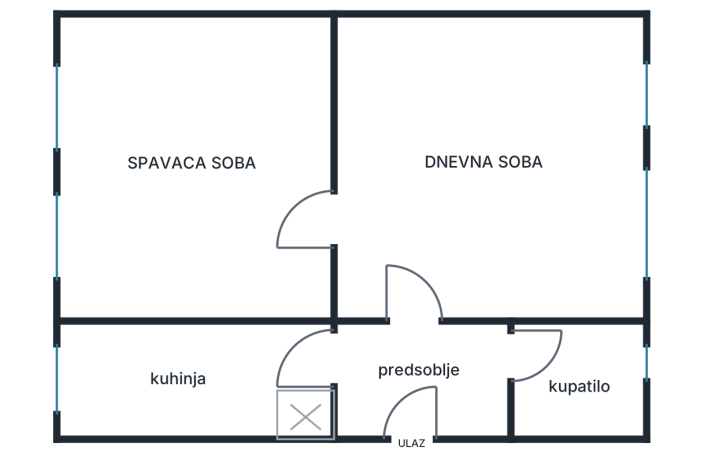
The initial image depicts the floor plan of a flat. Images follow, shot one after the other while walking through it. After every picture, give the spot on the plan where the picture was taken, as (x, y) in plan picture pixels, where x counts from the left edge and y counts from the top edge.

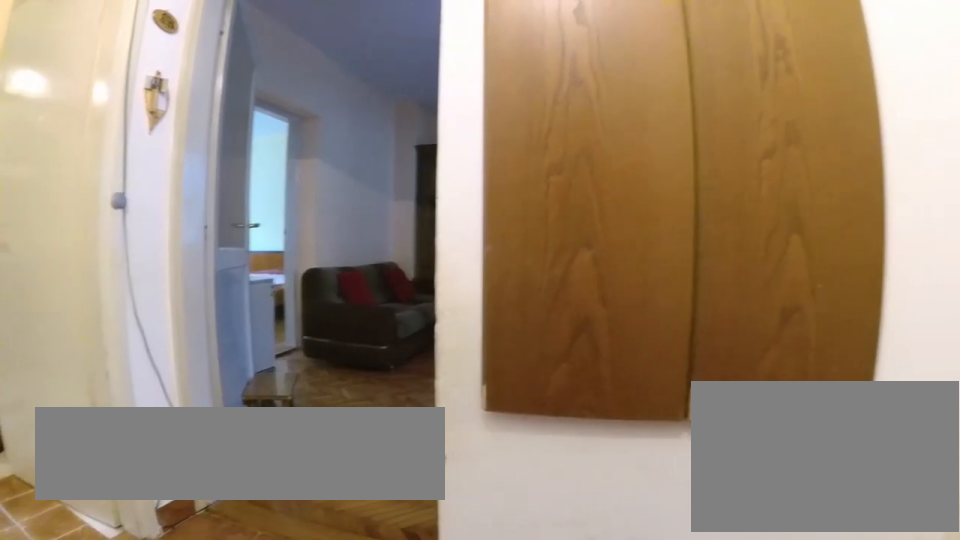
(424, 393)
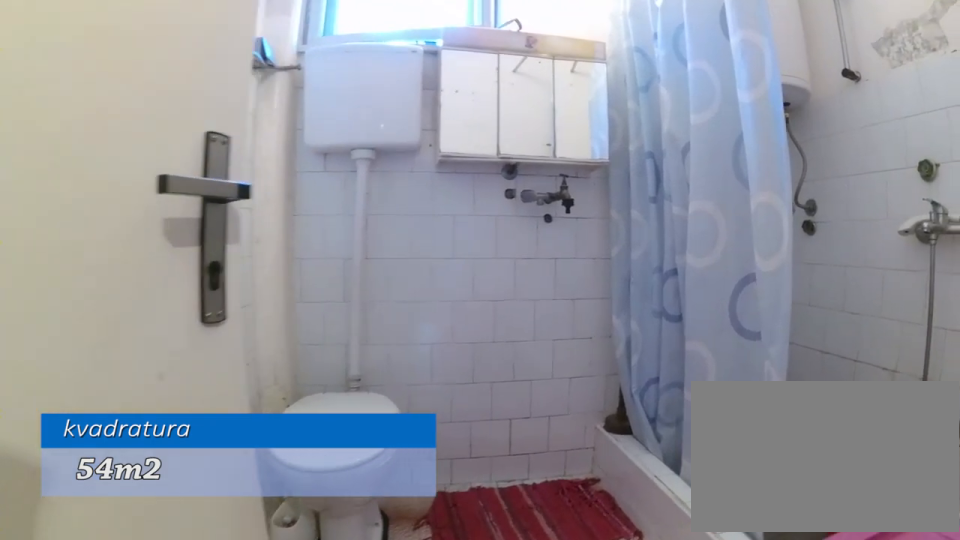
(503, 365)
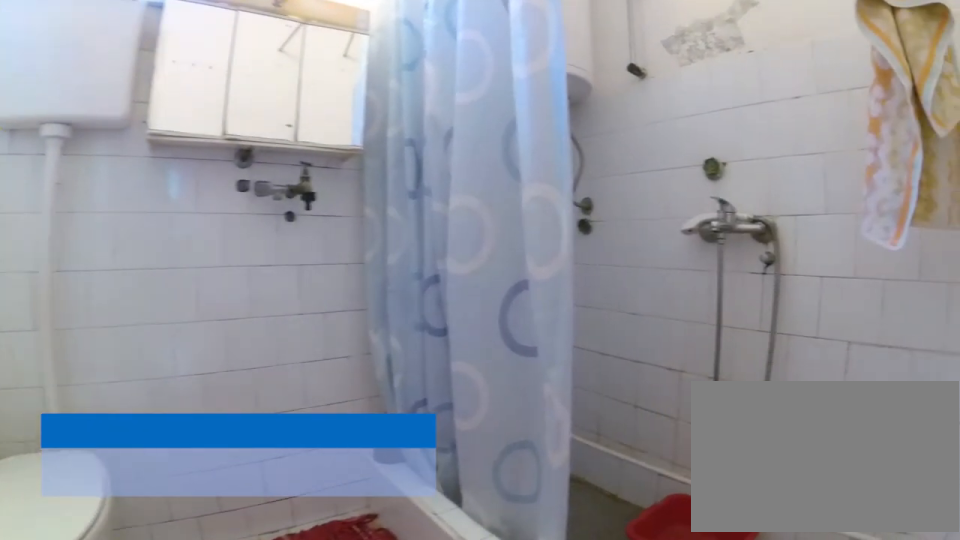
(512, 372)
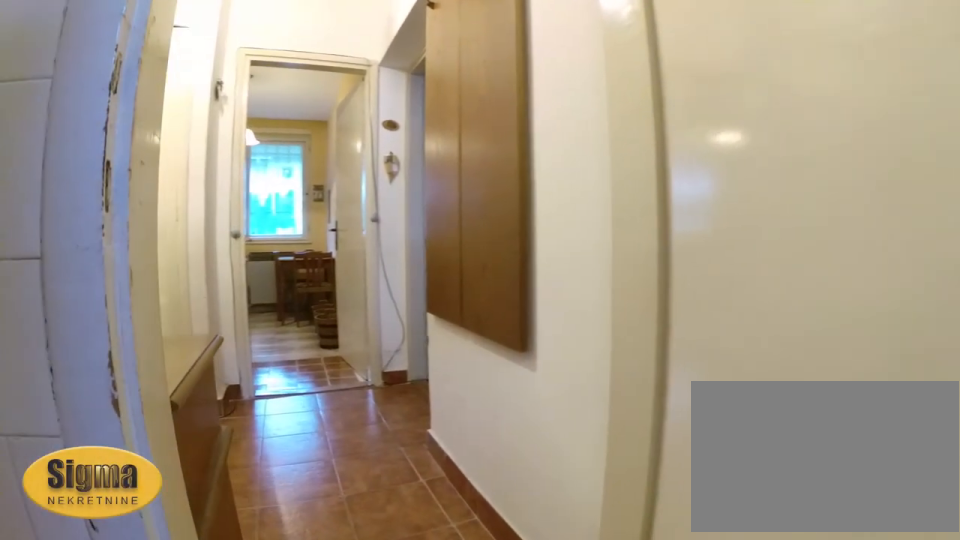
(557, 368)
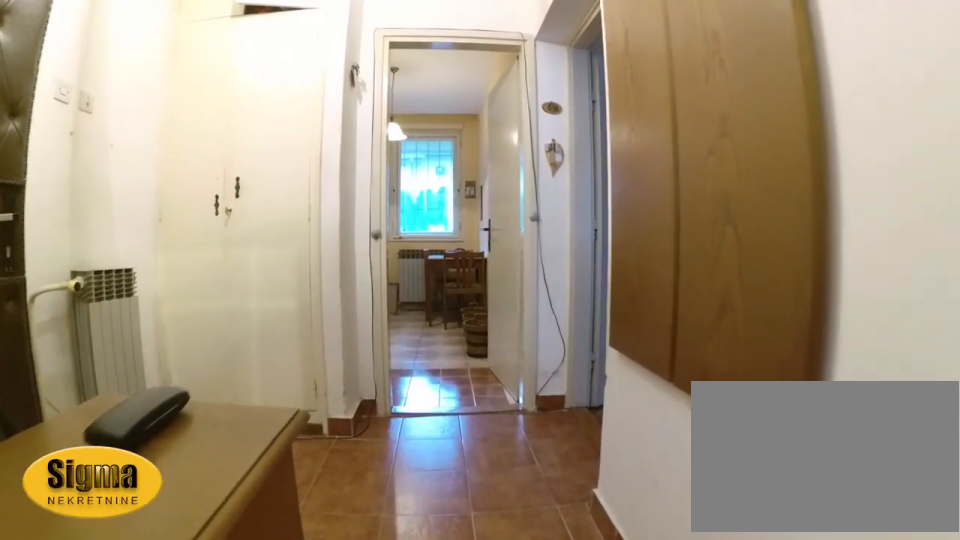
(524, 368)
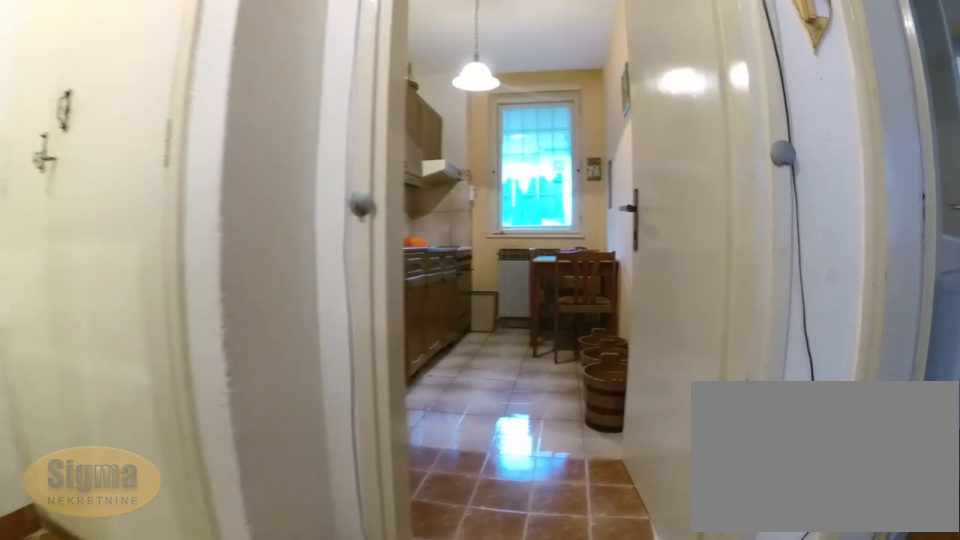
(436, 369)
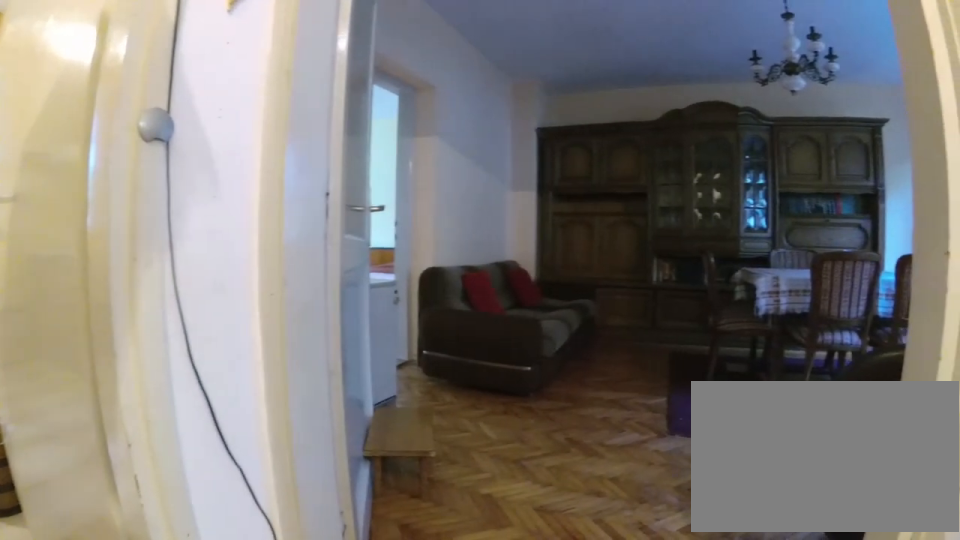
(422, 377)
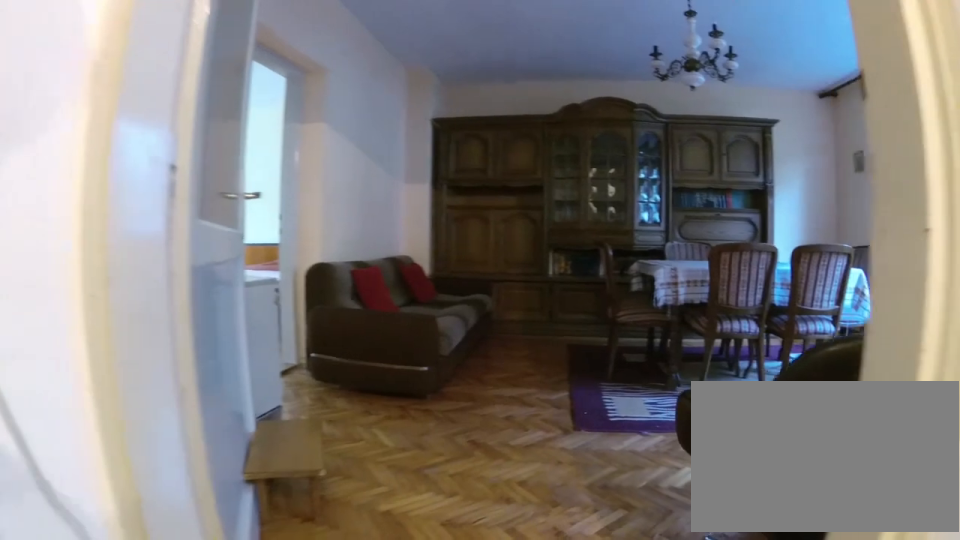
(416, 368)
